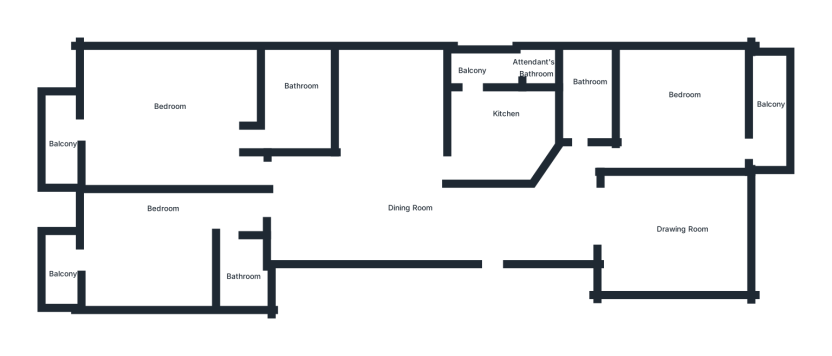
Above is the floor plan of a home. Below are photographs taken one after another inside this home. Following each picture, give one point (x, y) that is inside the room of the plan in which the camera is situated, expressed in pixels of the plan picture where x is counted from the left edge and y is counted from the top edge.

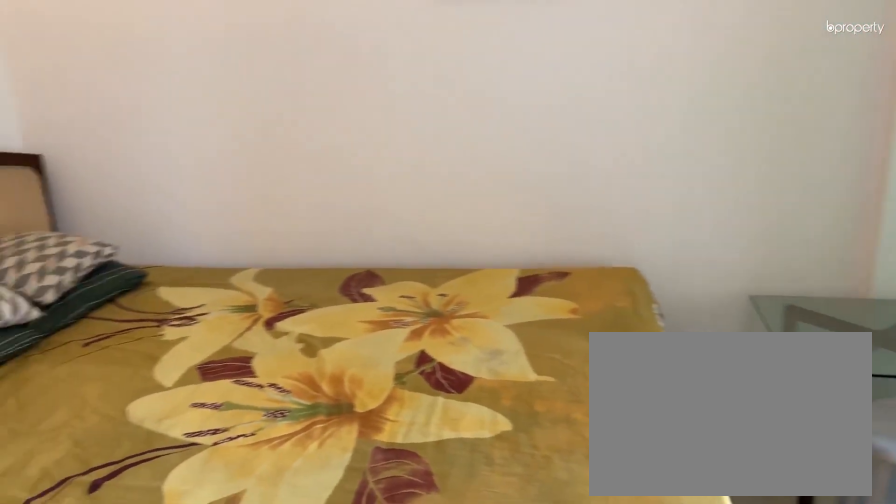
(157, 246)
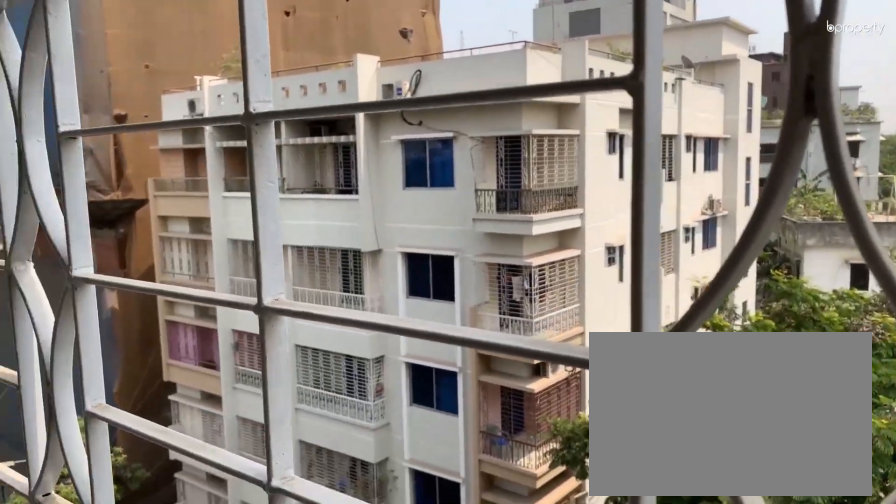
(64, 264)
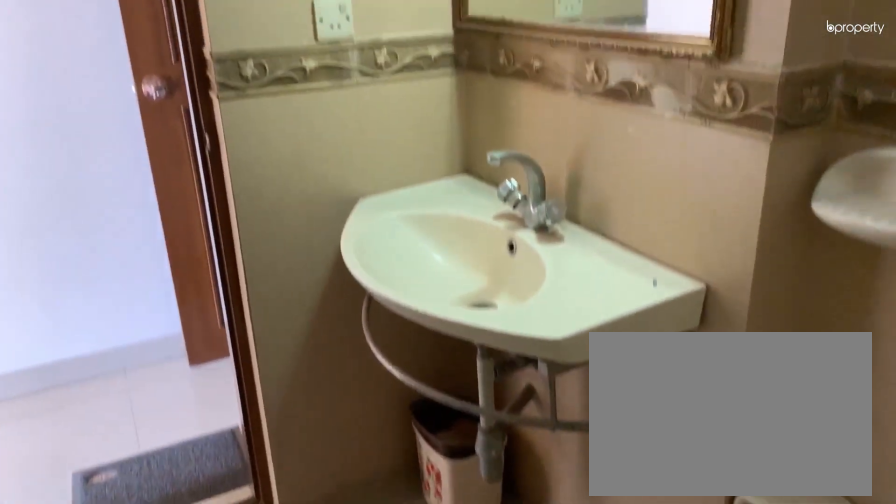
(237, 271)
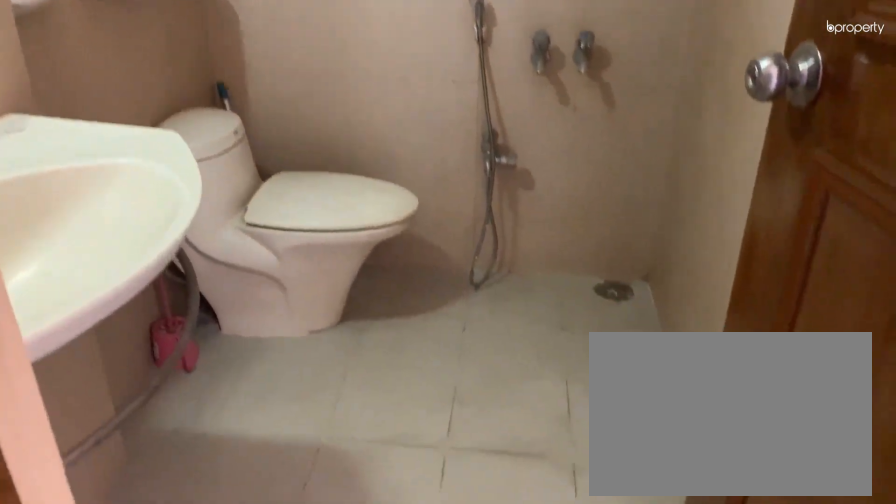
(237, 271)
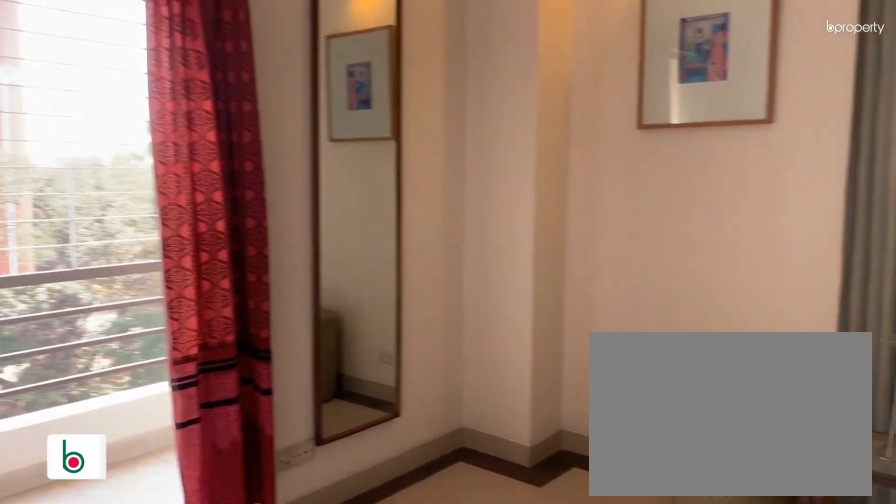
(183, 123)
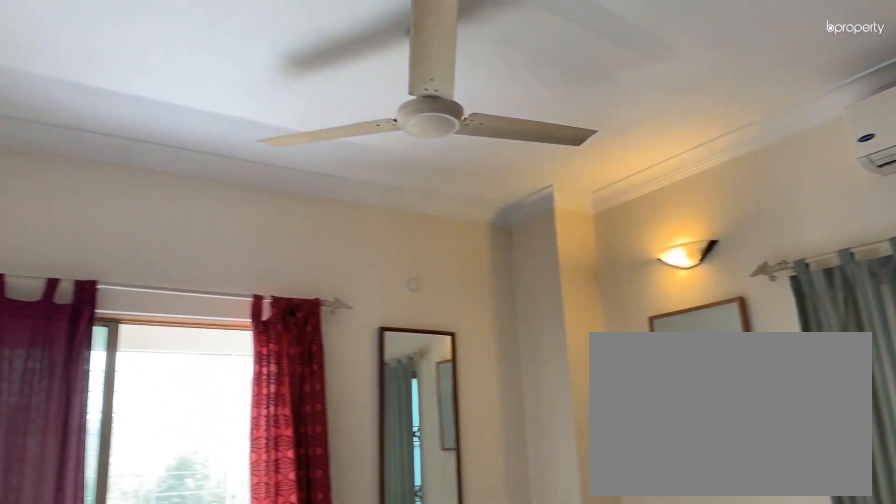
(183, 123)
